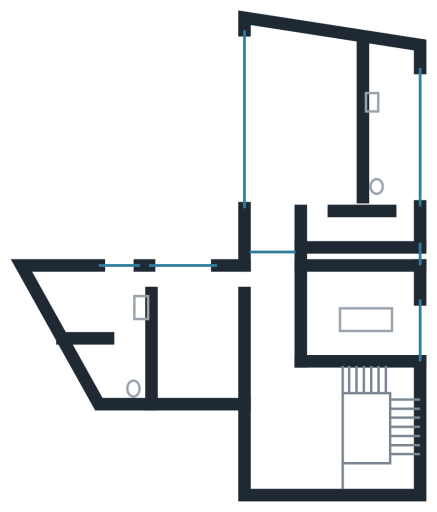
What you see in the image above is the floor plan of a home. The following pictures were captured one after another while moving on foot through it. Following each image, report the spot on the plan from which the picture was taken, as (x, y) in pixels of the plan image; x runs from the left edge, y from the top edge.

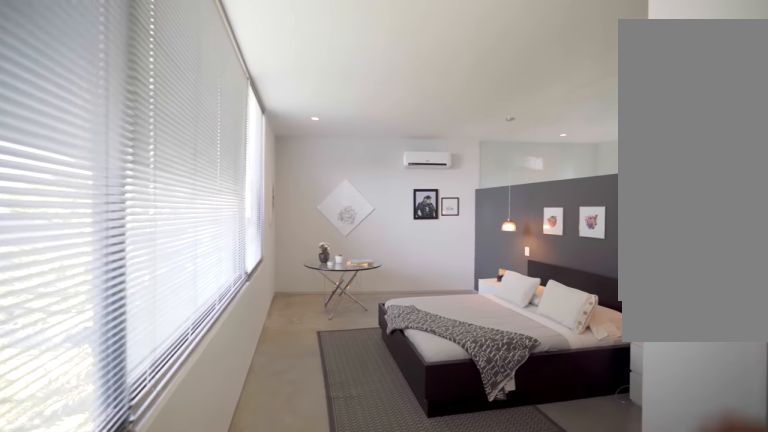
(272, 251)
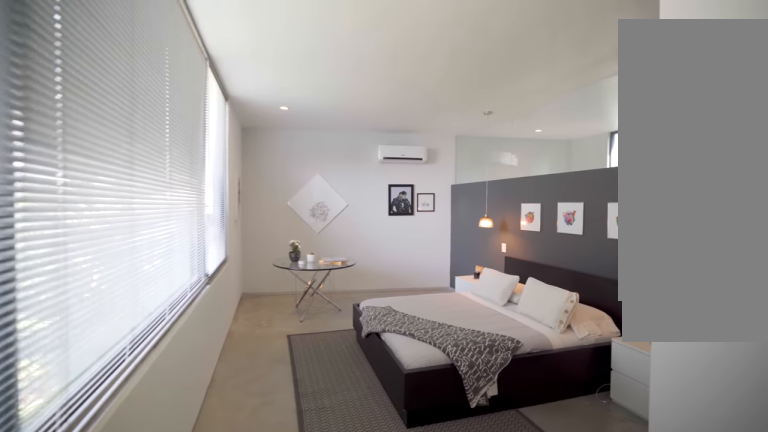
(272, 247)
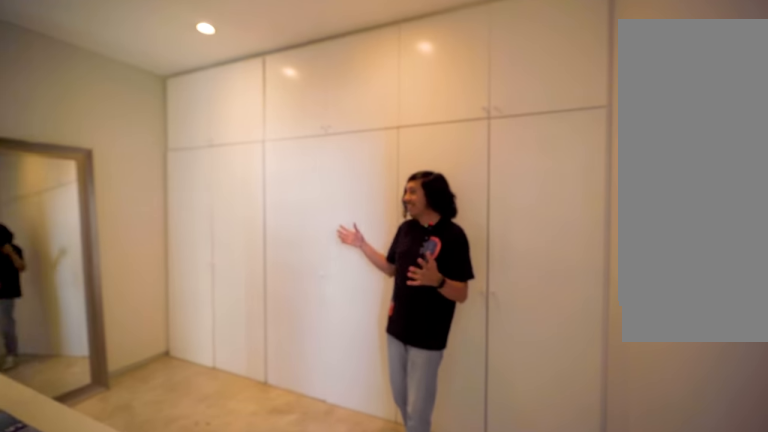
(314, 191)
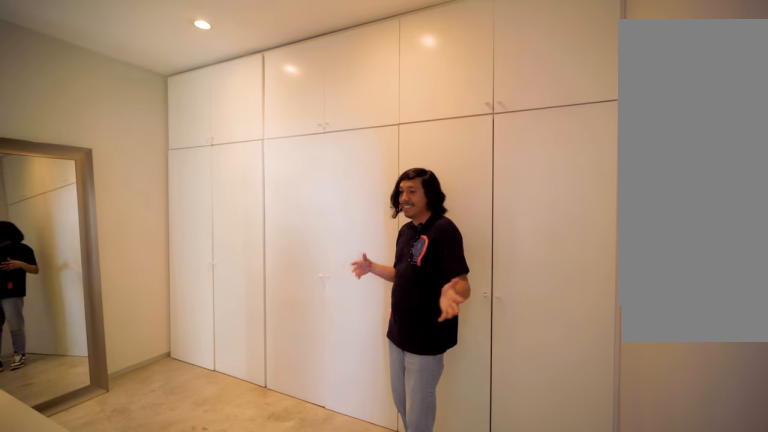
(314, 192)
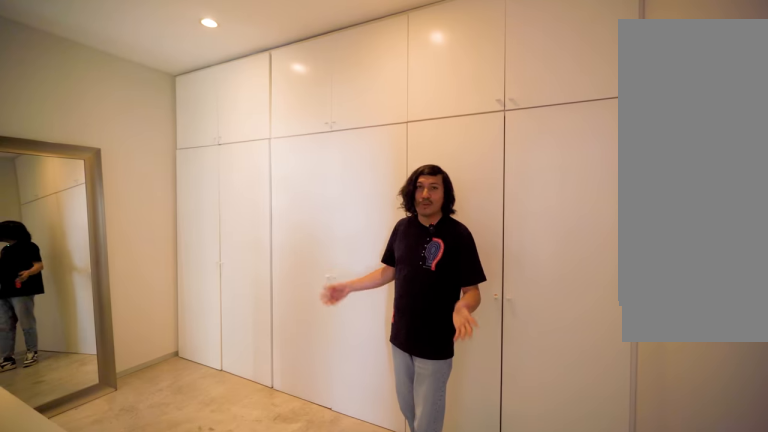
(314, 192)
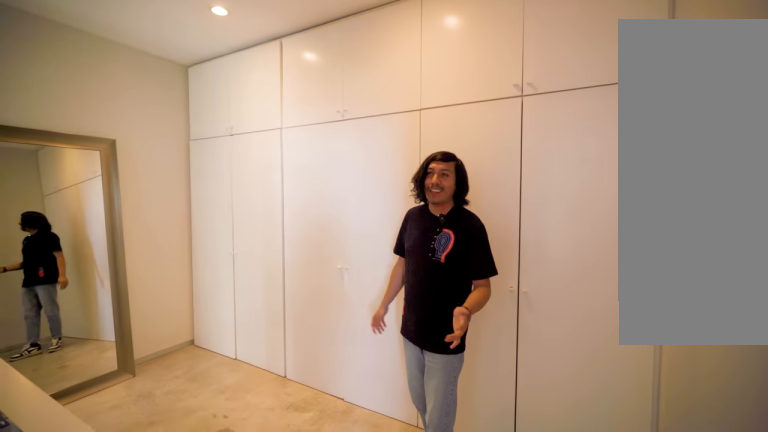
(315, 198)
